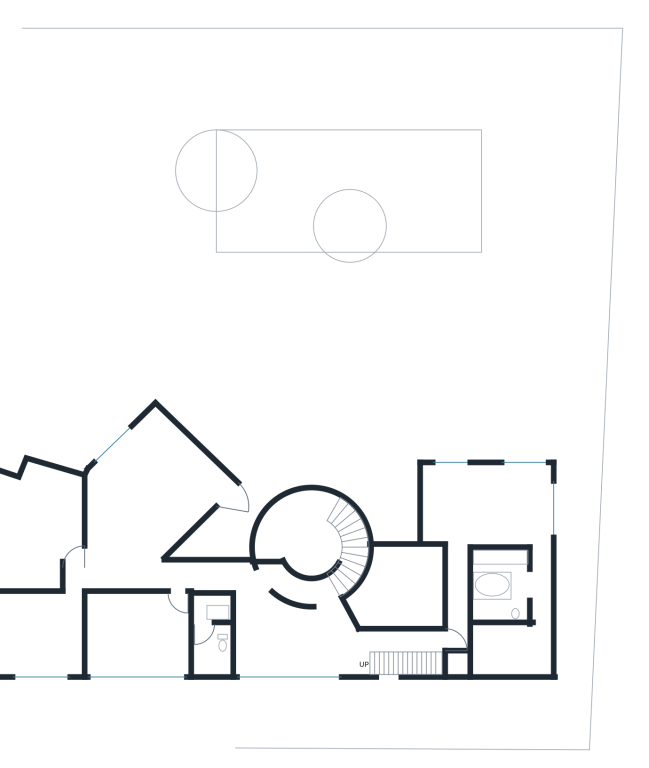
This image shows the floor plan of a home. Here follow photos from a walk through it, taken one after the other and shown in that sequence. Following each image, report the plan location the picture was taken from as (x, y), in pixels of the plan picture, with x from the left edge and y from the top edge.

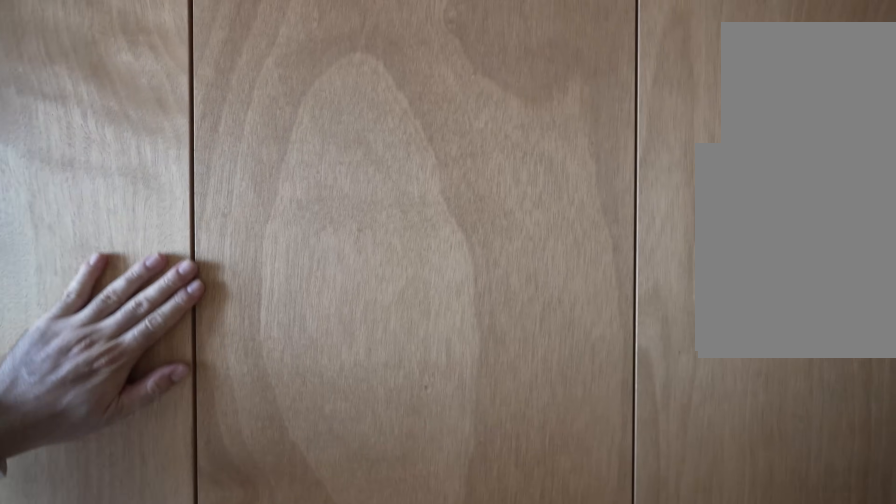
(506, 653)
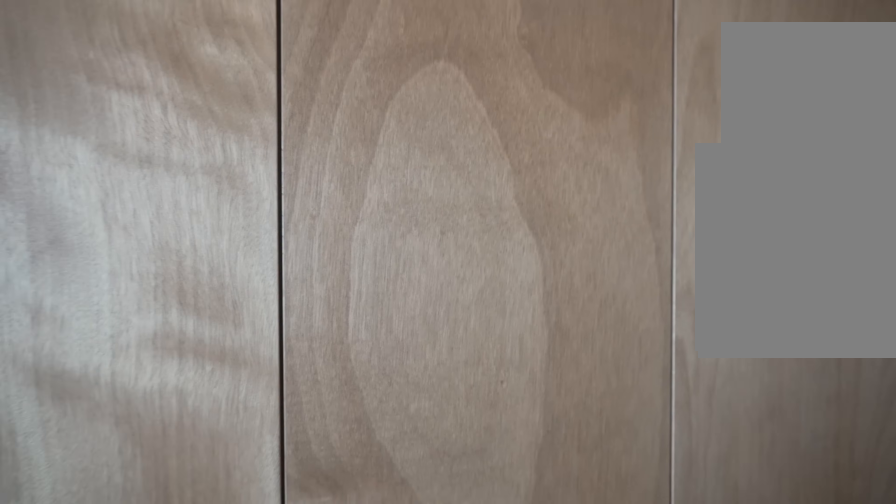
(506, 653)
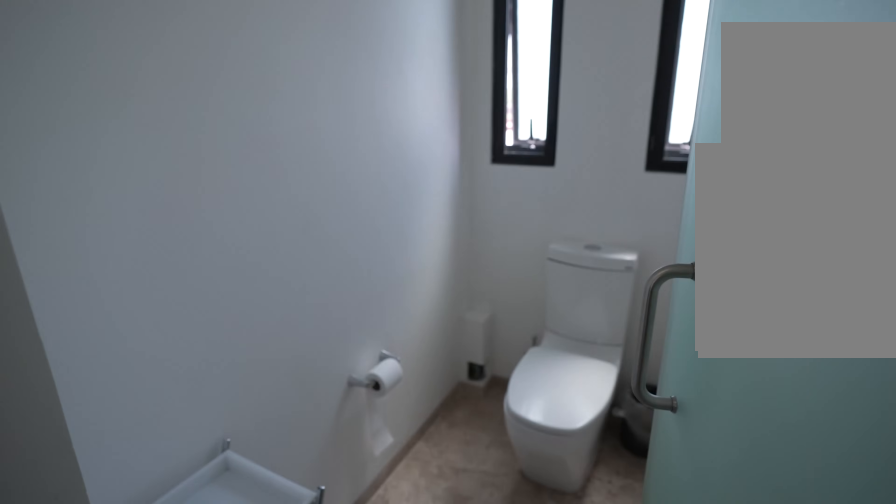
(516, 594)
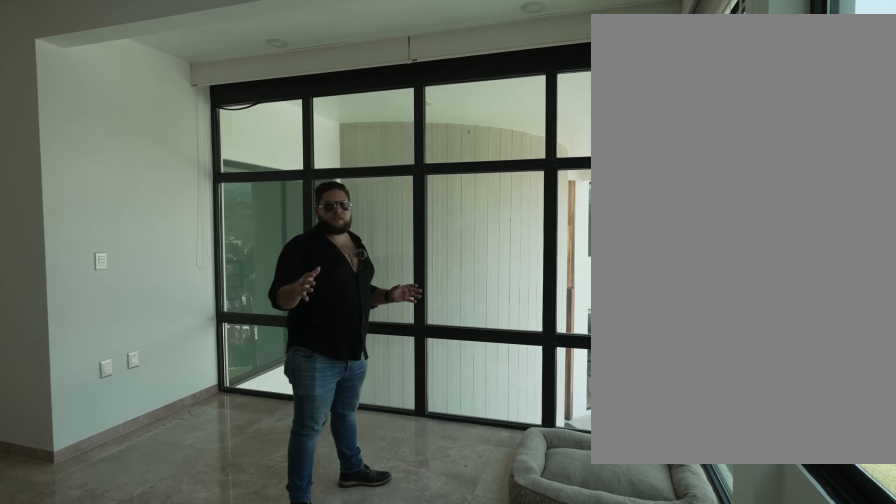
(485, 480)
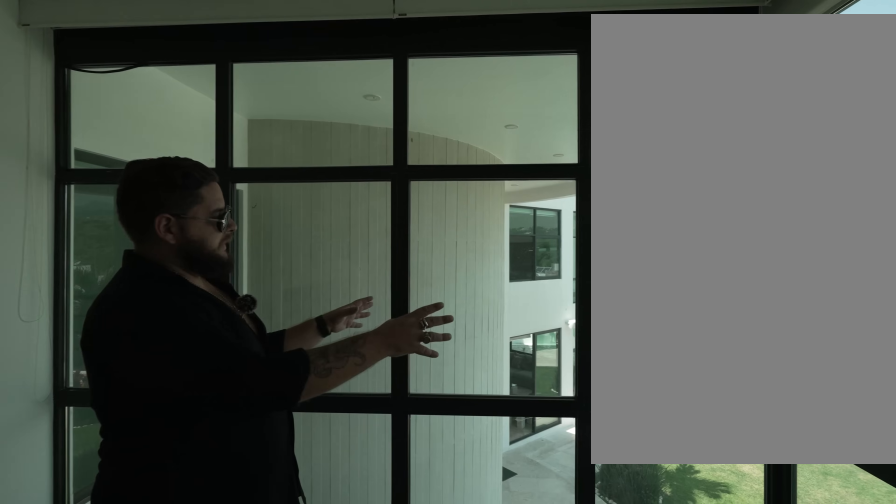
(476, 480)
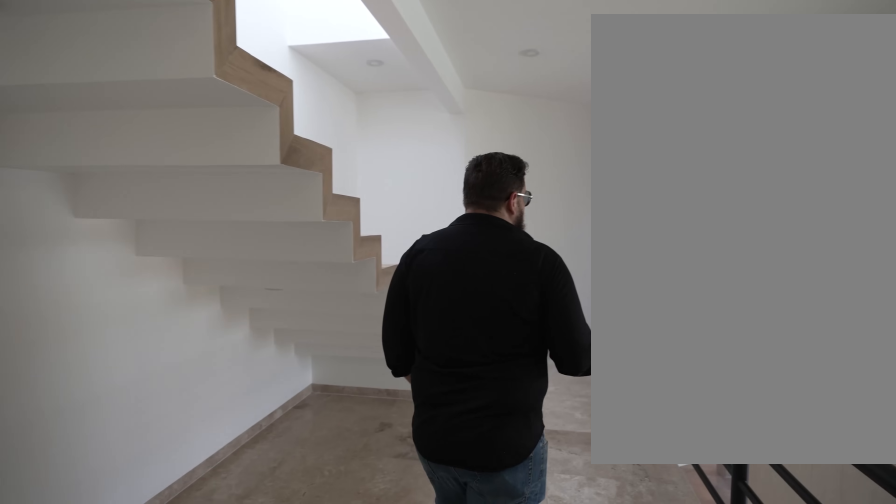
(452, 628)
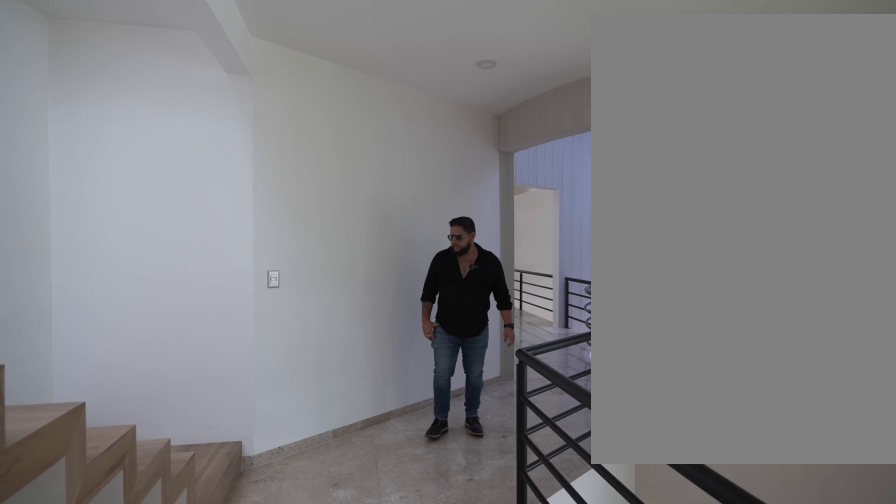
(420, 638)
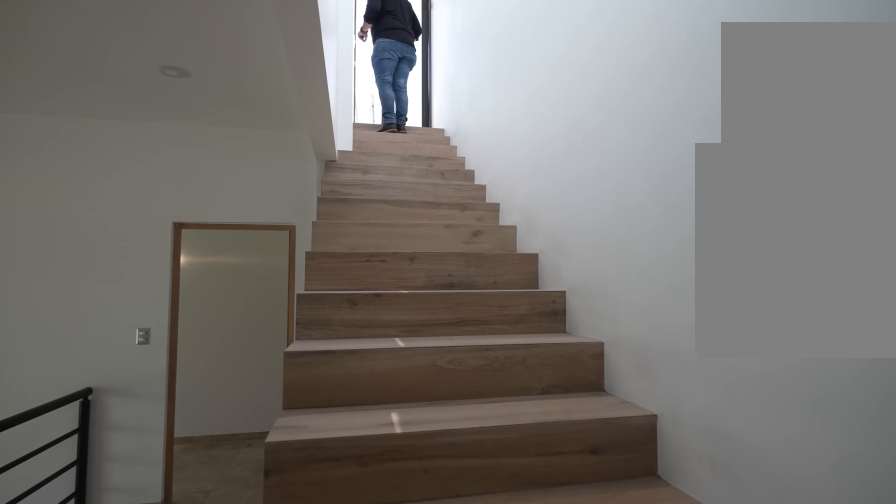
(386, 664)
